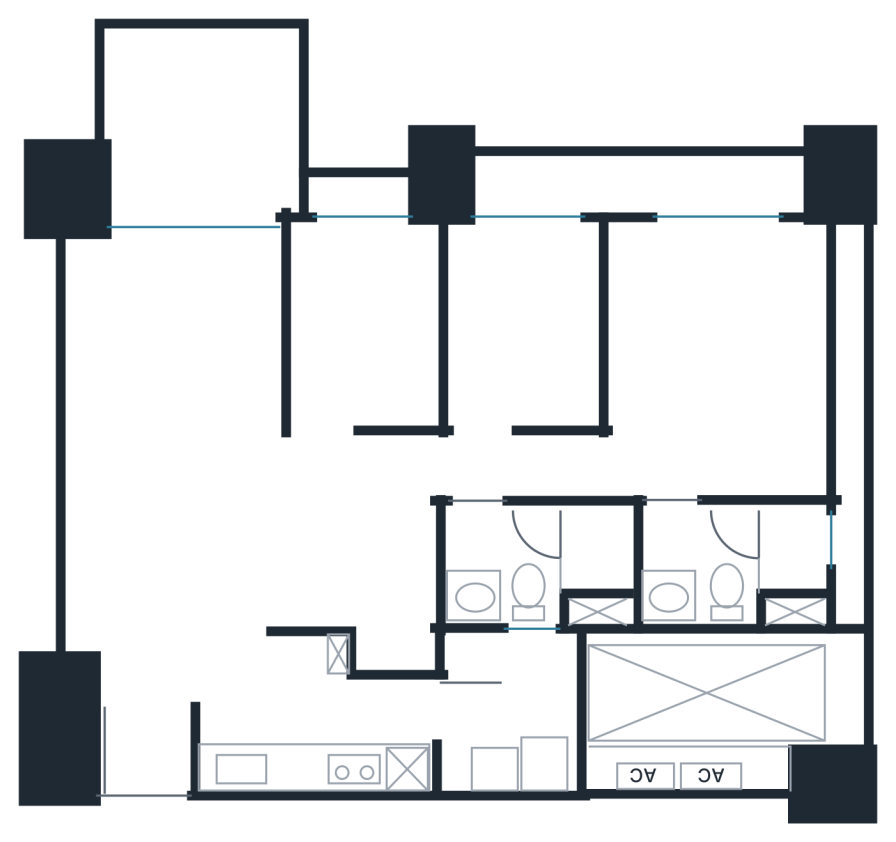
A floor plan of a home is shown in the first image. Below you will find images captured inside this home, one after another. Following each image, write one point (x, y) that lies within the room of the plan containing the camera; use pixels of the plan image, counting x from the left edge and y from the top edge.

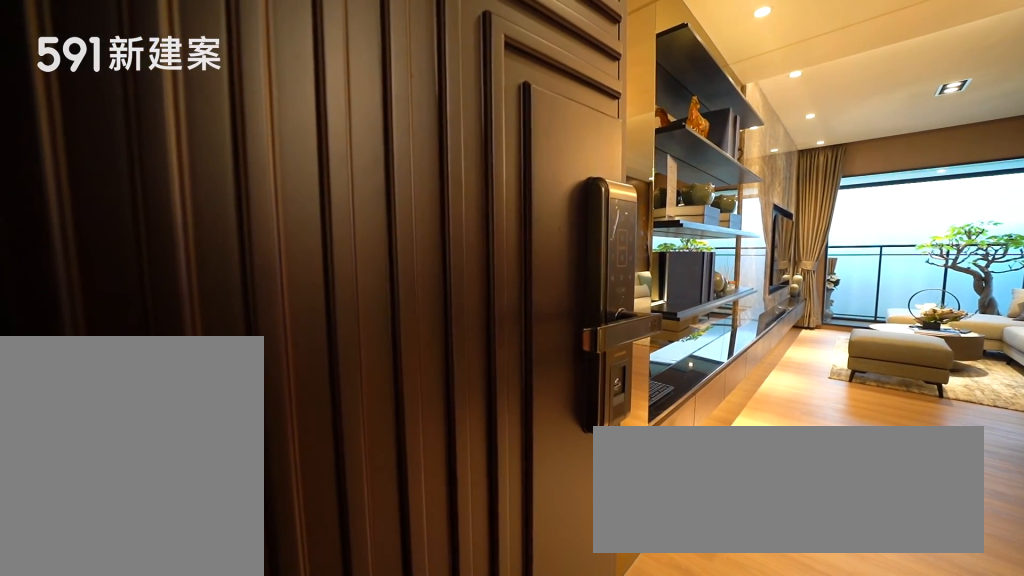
(149, 751)
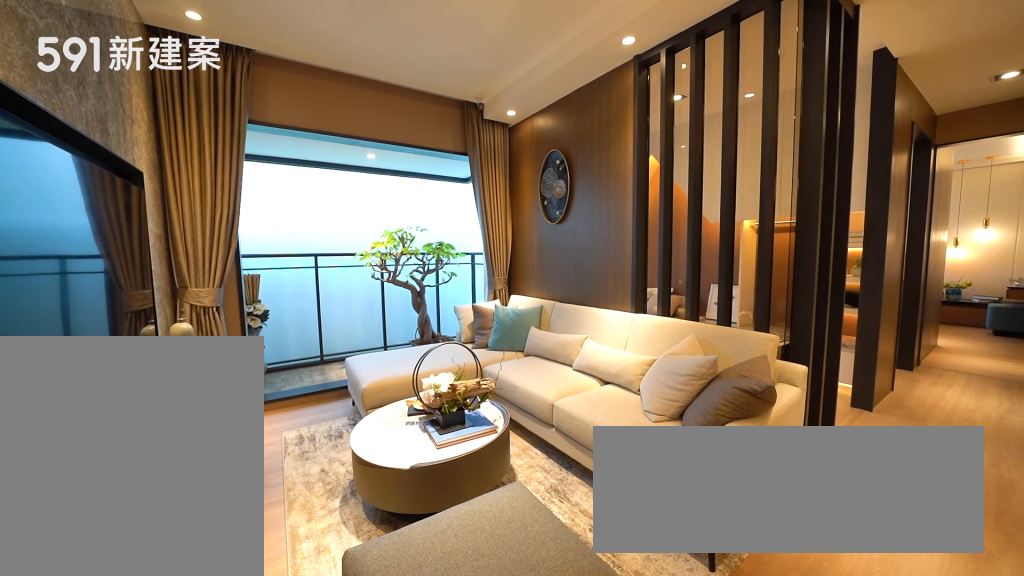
(177, 341)
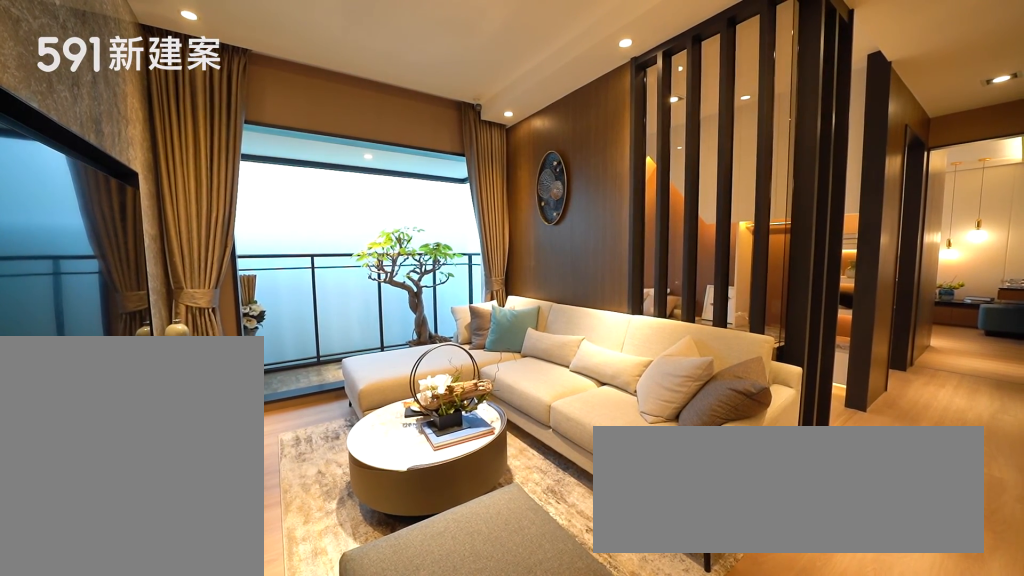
(177, 341)
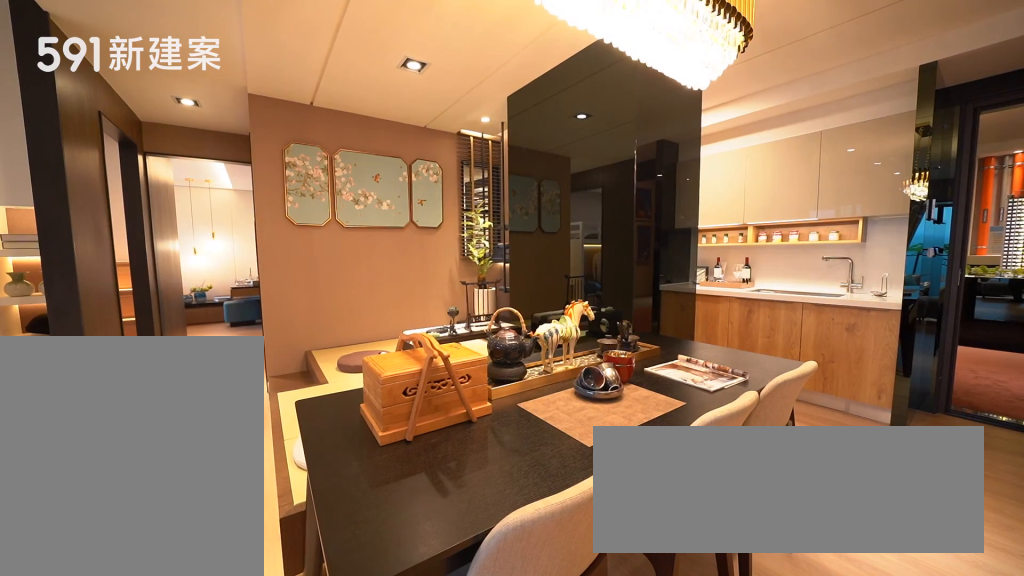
(291, 556)
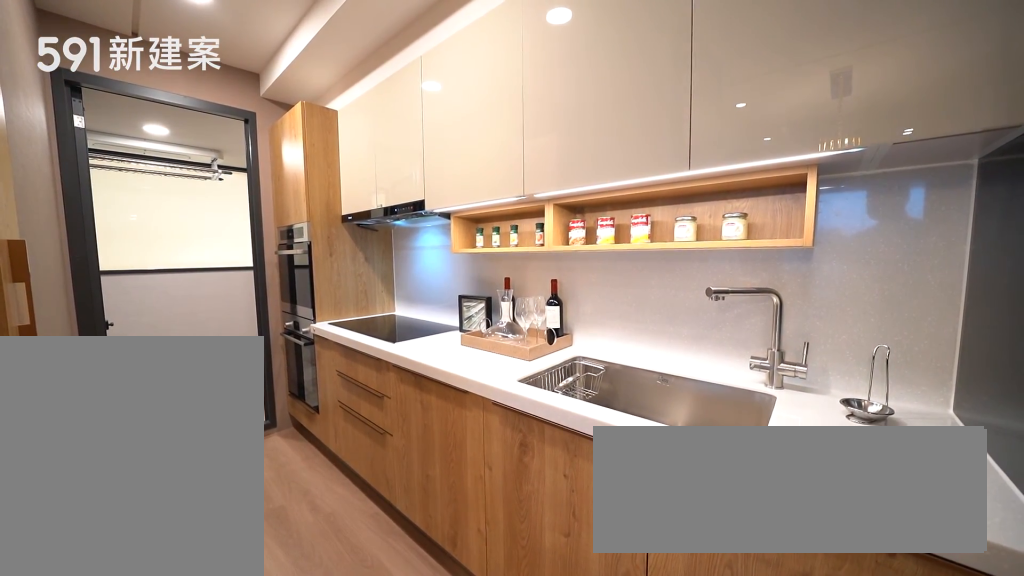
(326, 736)
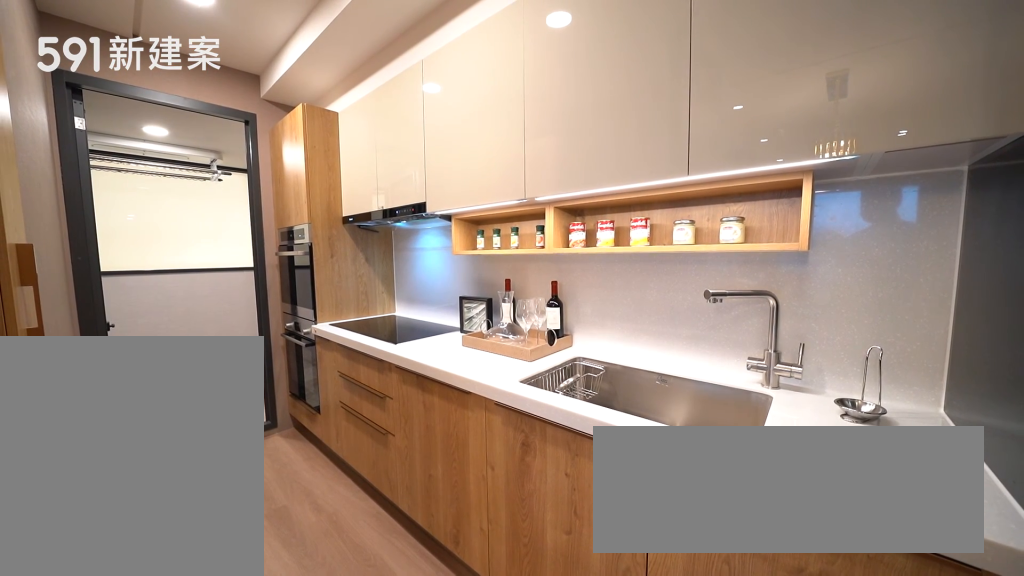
(326, 736)
